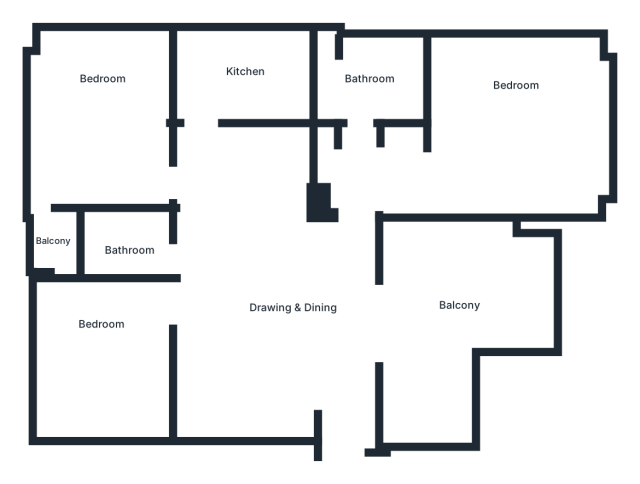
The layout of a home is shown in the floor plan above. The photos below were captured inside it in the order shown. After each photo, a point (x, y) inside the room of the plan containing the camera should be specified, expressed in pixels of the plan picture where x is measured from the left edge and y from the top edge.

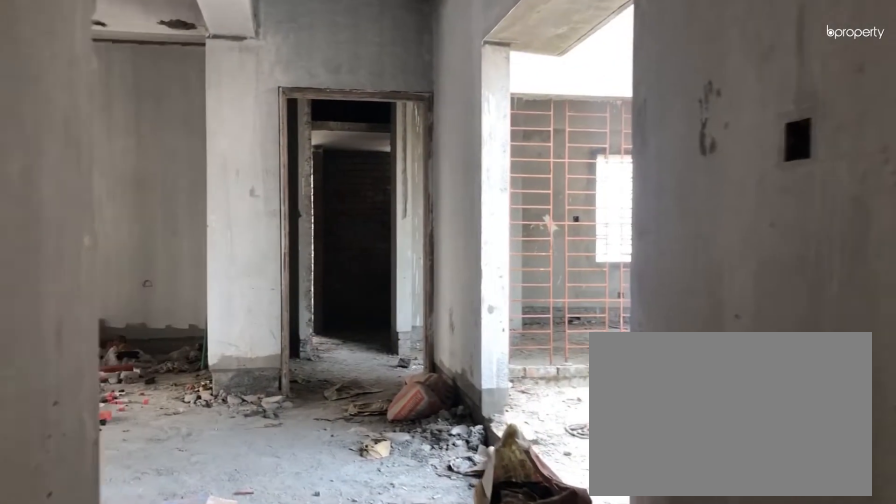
(347, 421)
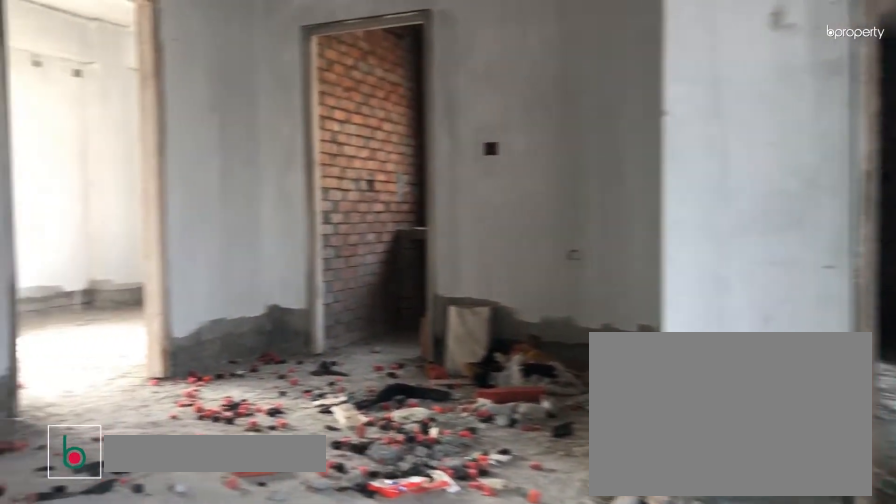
(288, 310)
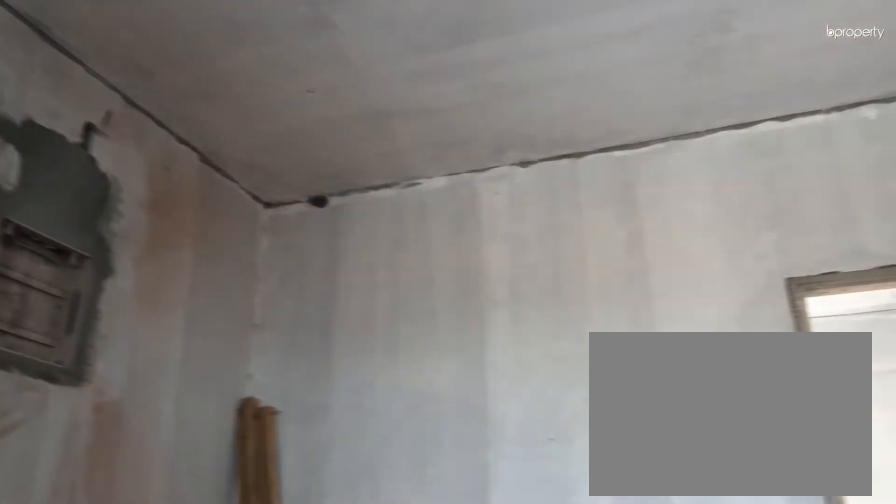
(288, 310)
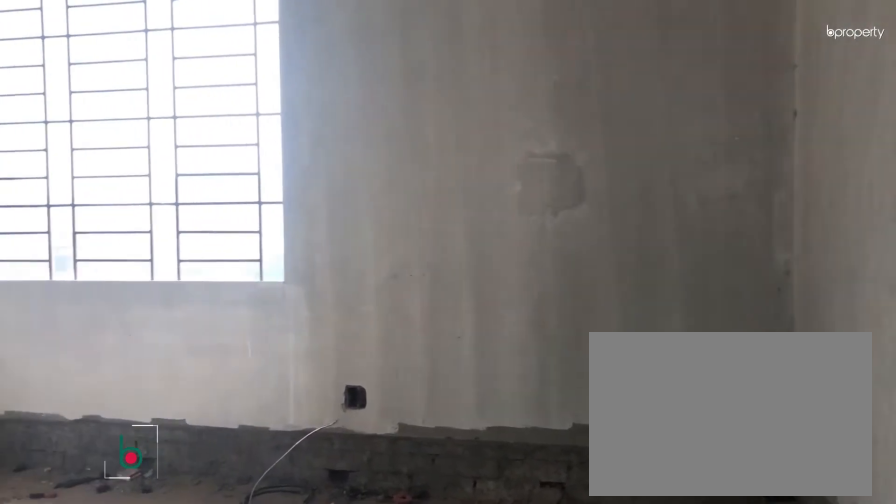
(101, 362)
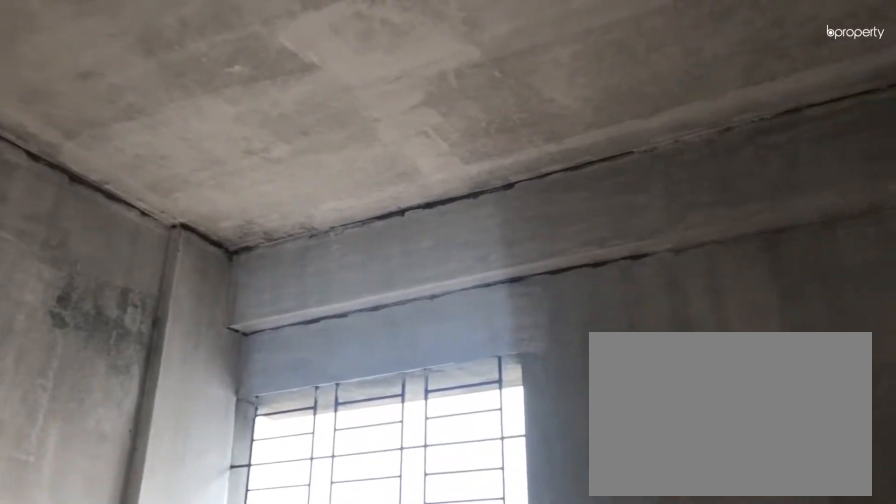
(101, 362)
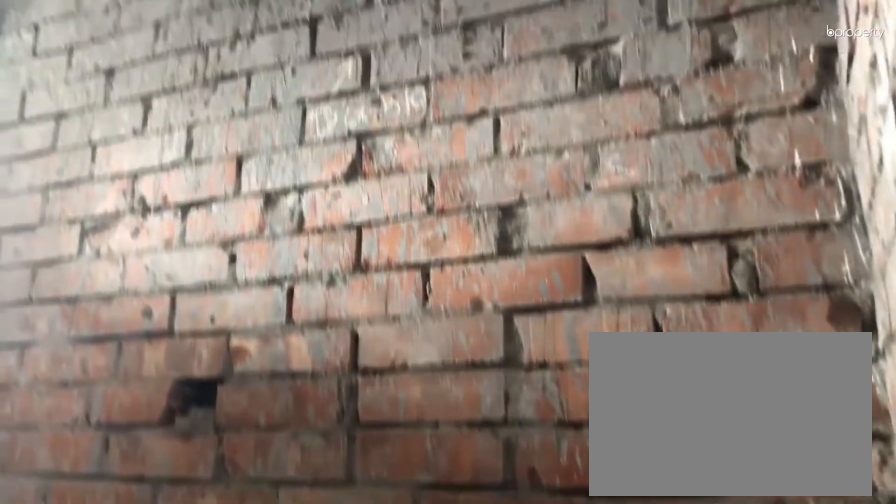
(127, 248)
